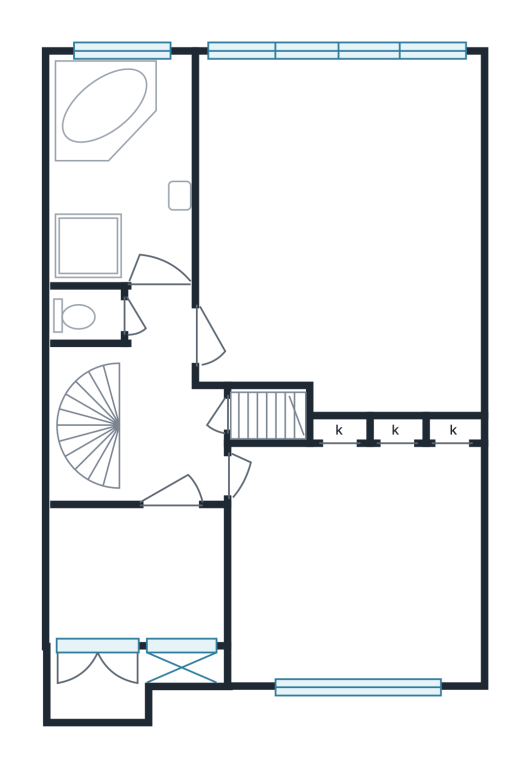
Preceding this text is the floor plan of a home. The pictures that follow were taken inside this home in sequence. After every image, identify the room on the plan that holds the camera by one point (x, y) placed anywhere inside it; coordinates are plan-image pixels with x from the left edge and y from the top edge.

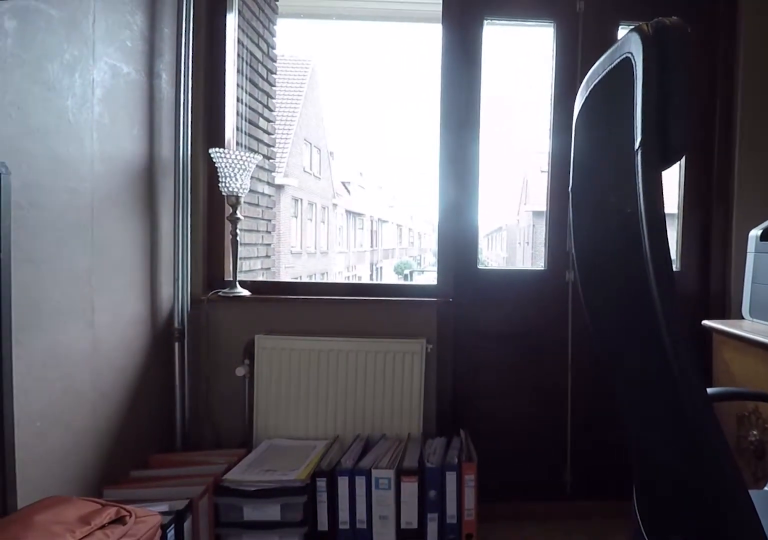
(138, 574)
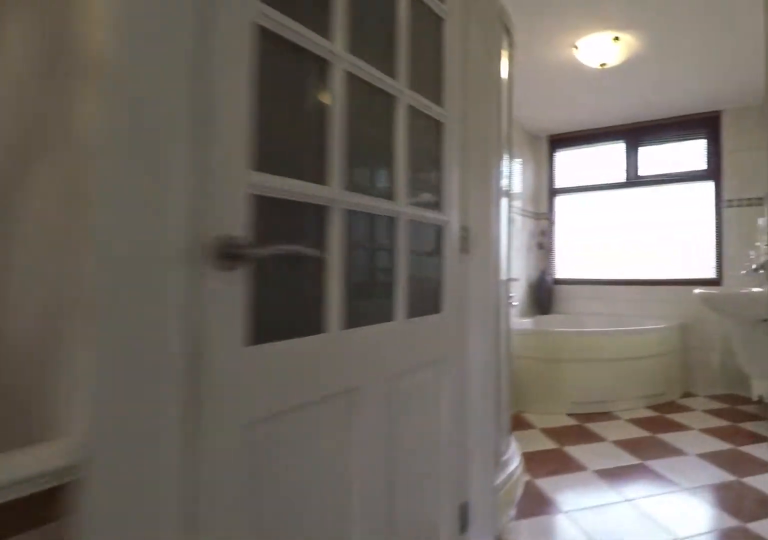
(154, 411)
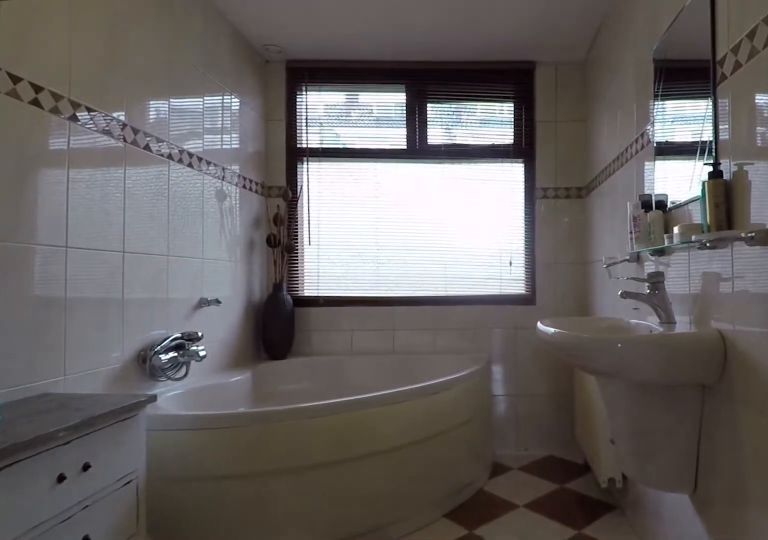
(124, 169)
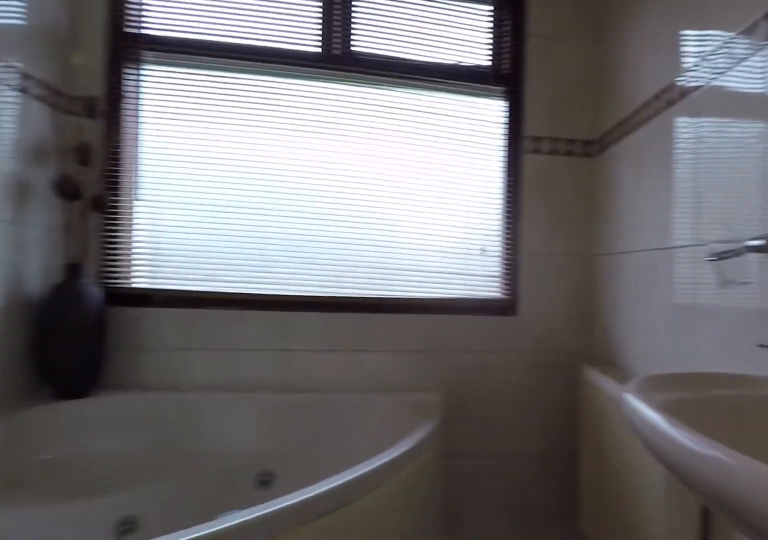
(124, 169)
